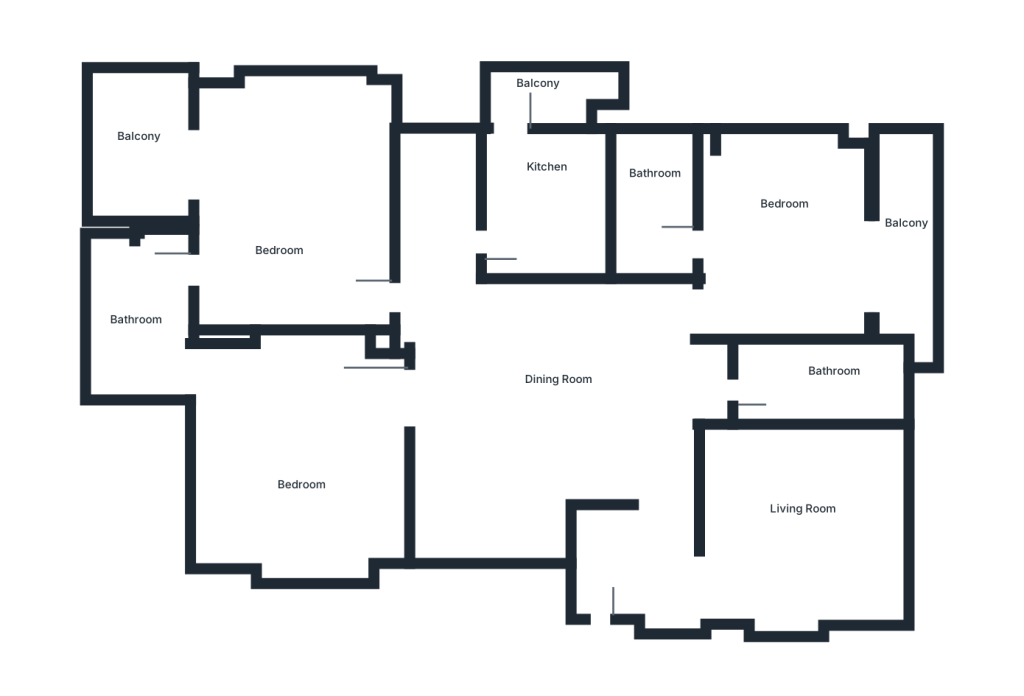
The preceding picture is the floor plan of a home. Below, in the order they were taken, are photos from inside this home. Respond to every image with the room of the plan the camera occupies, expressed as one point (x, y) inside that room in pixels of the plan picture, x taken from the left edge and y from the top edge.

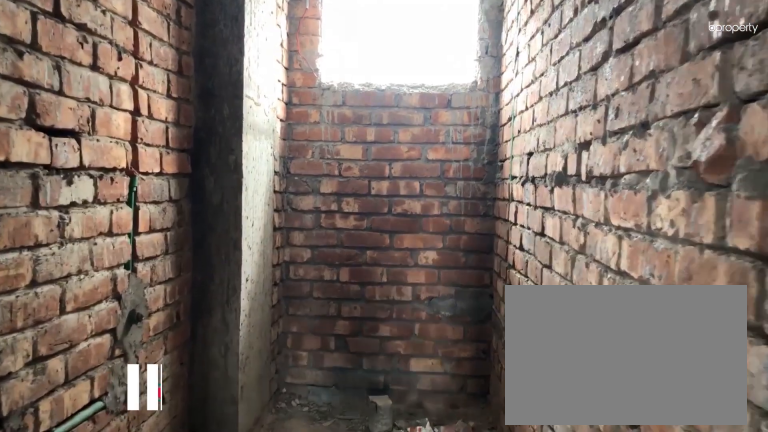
(834, 386)
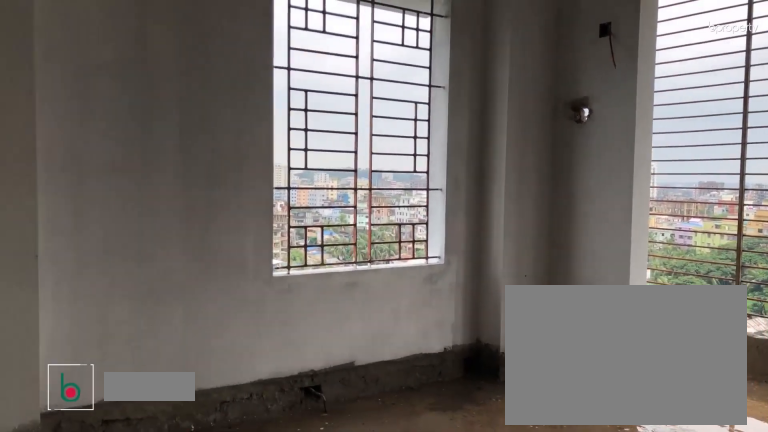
(791, 227)
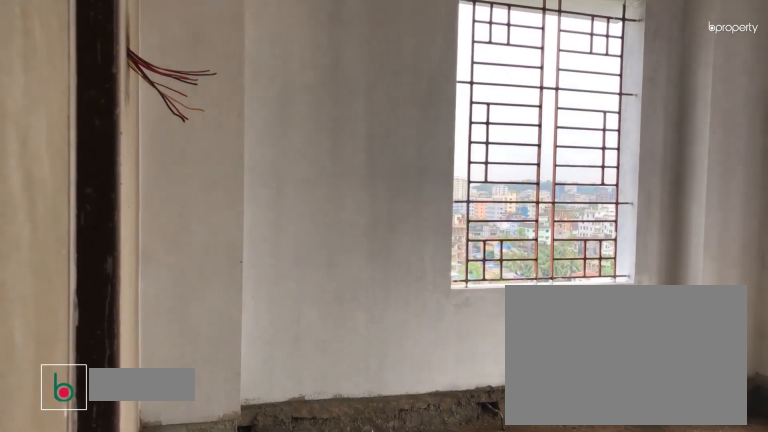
(791, 227)
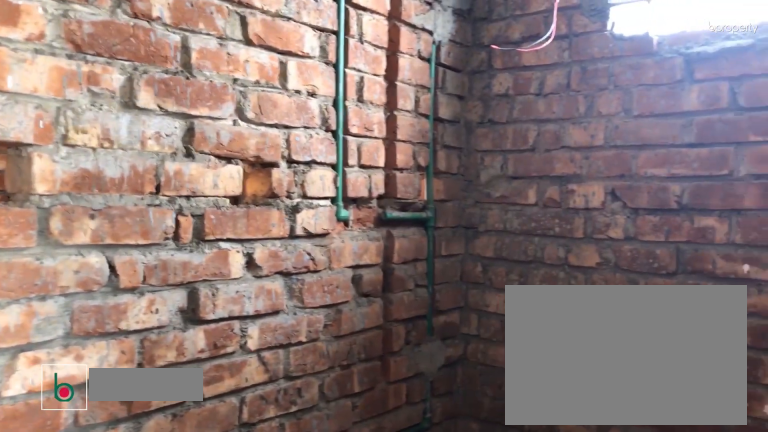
(654, 182)
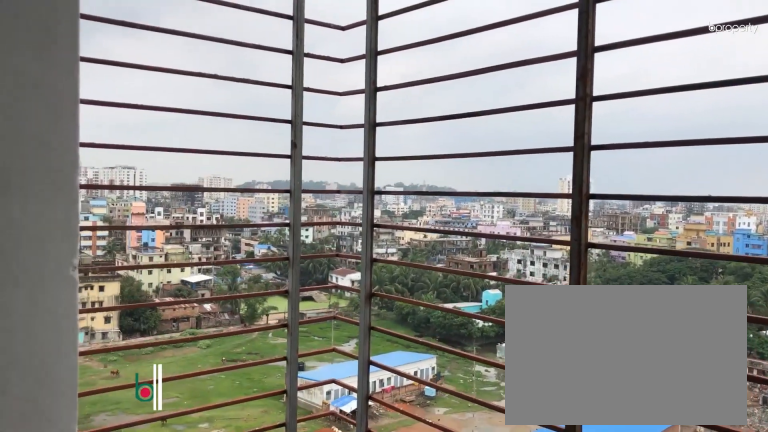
(915, 245)
